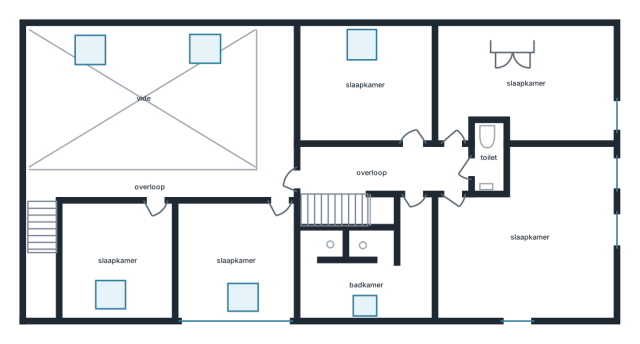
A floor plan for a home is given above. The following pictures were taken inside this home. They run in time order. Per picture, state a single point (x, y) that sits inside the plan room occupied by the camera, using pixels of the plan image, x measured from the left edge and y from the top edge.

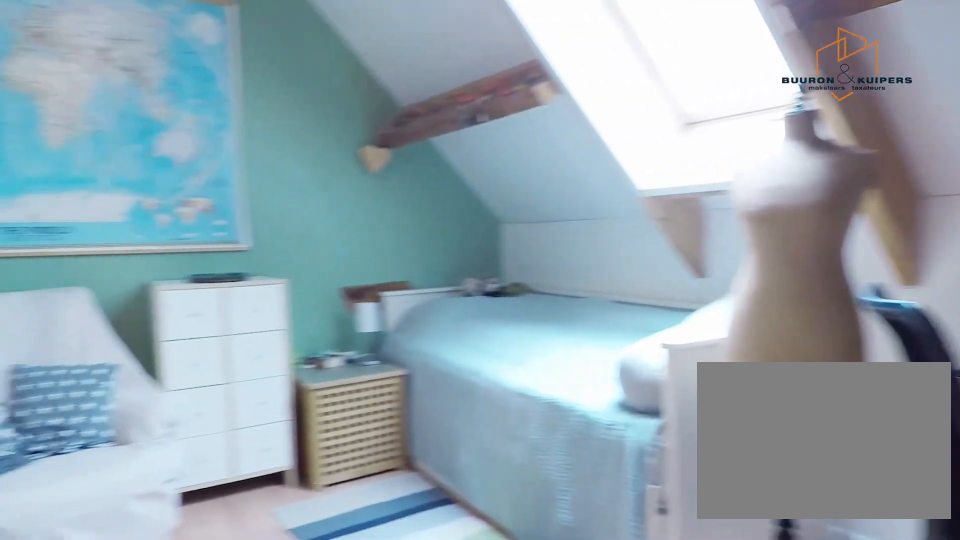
(383, 89)
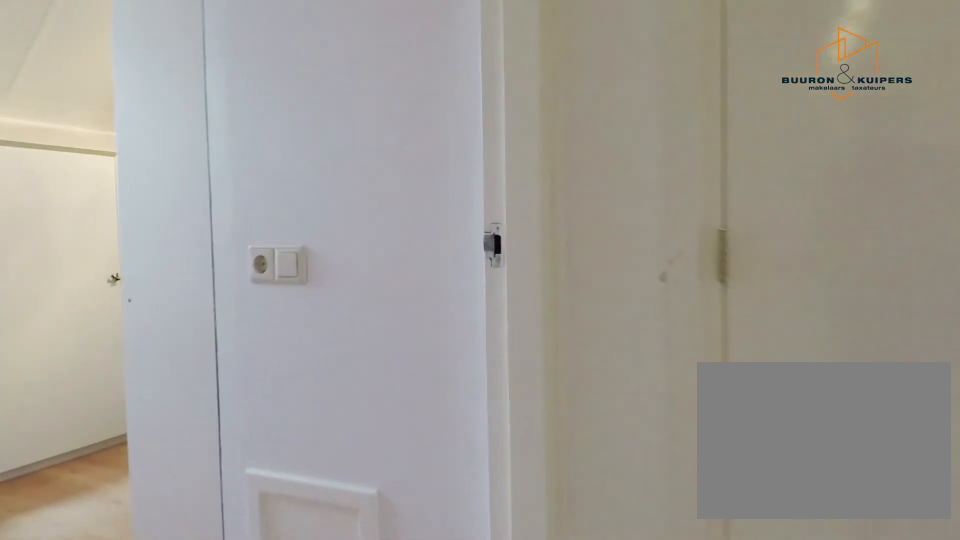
(383, 89)
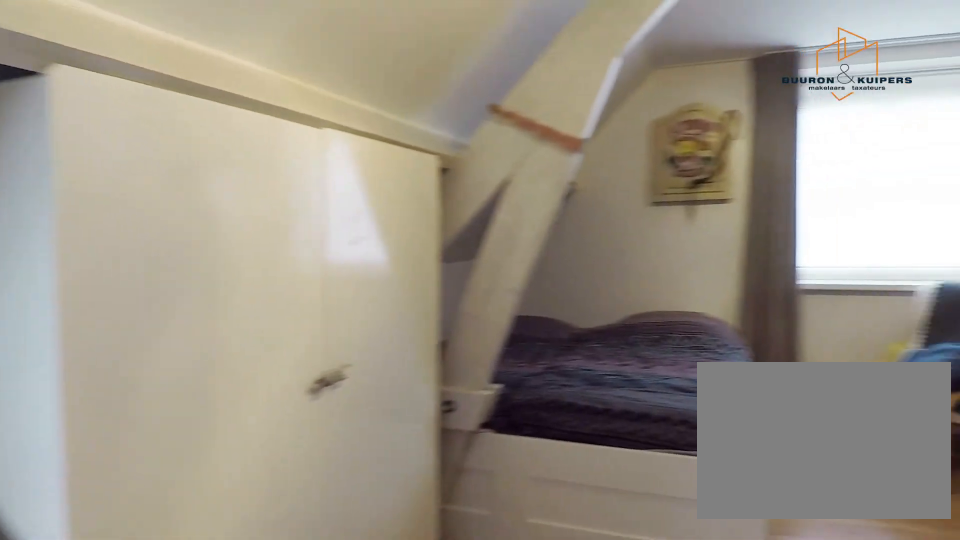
(526, 89)
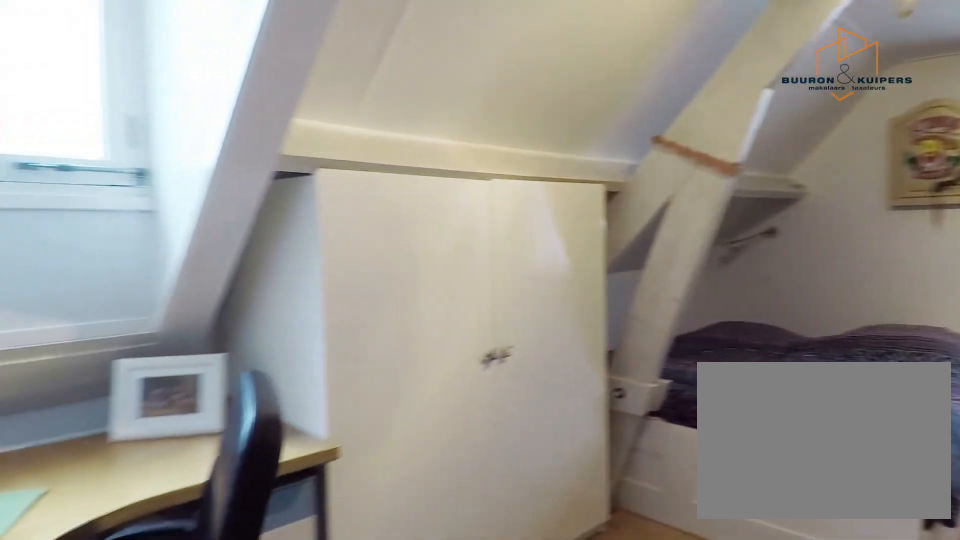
(526, 89)
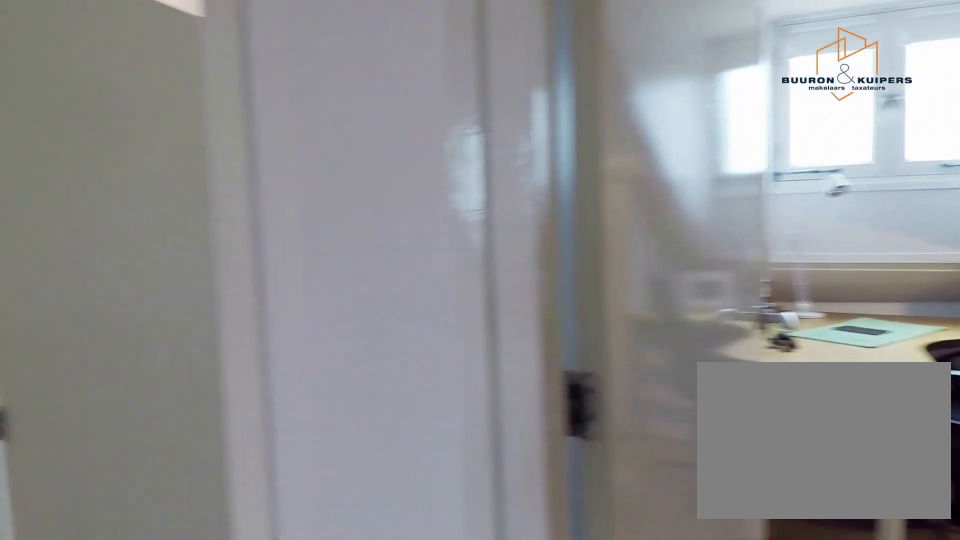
(385, 168)
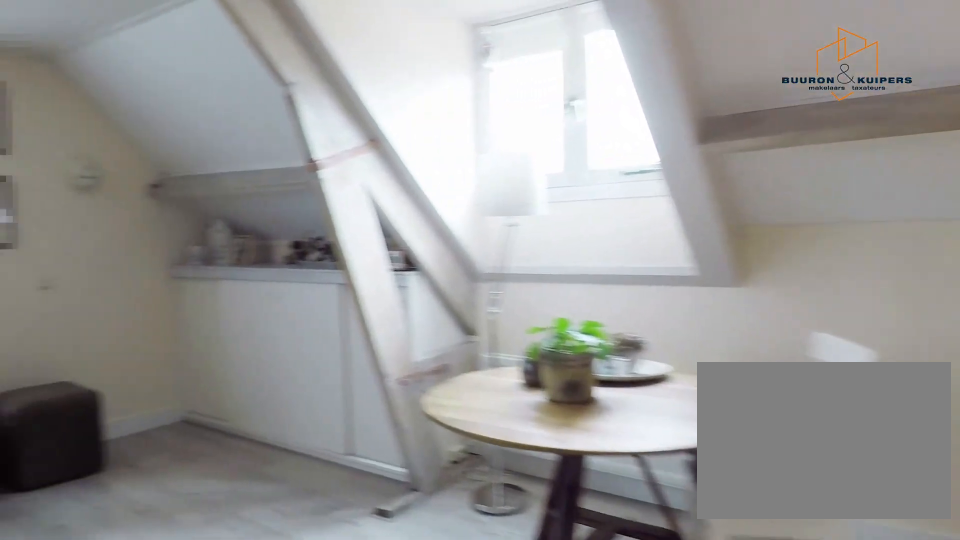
(532, 235)
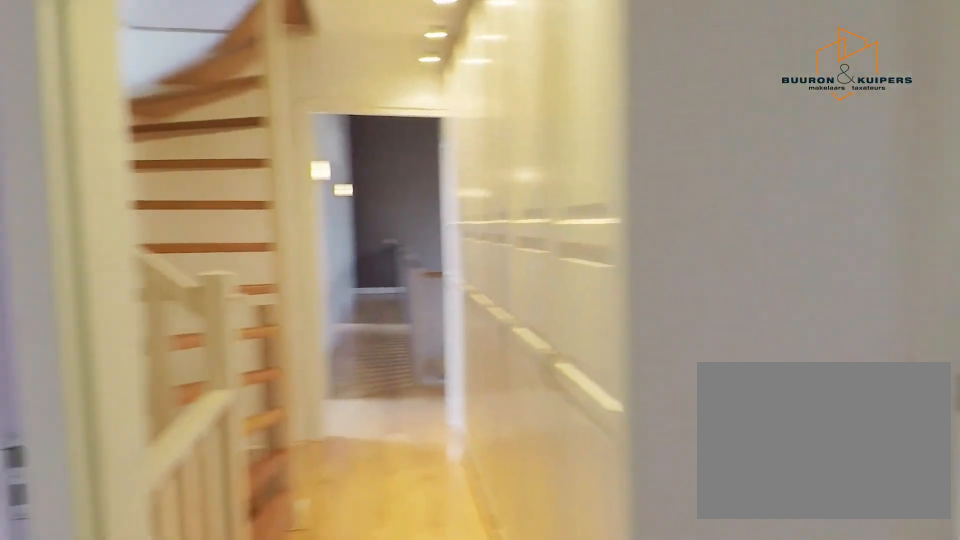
(385, 168)
